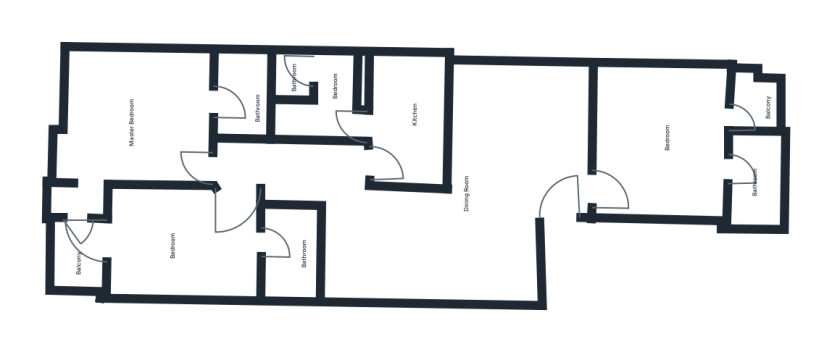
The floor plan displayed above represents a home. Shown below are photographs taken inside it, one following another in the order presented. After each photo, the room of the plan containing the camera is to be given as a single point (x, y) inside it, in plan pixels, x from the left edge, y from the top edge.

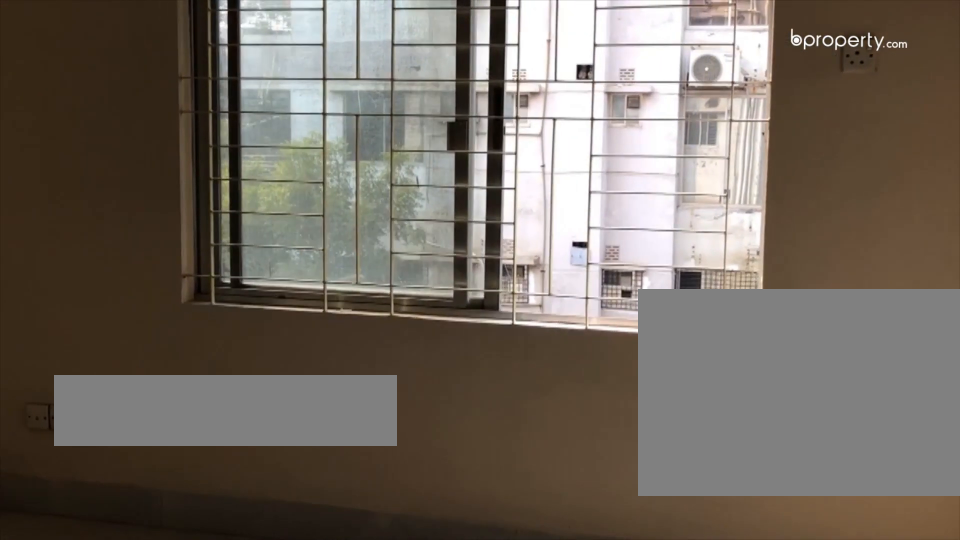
(539, 170)
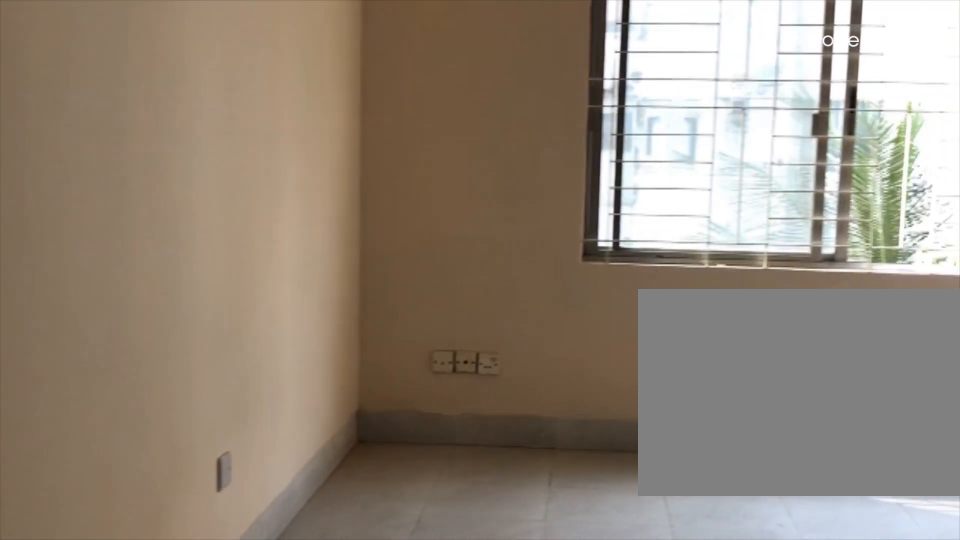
(531, 165)
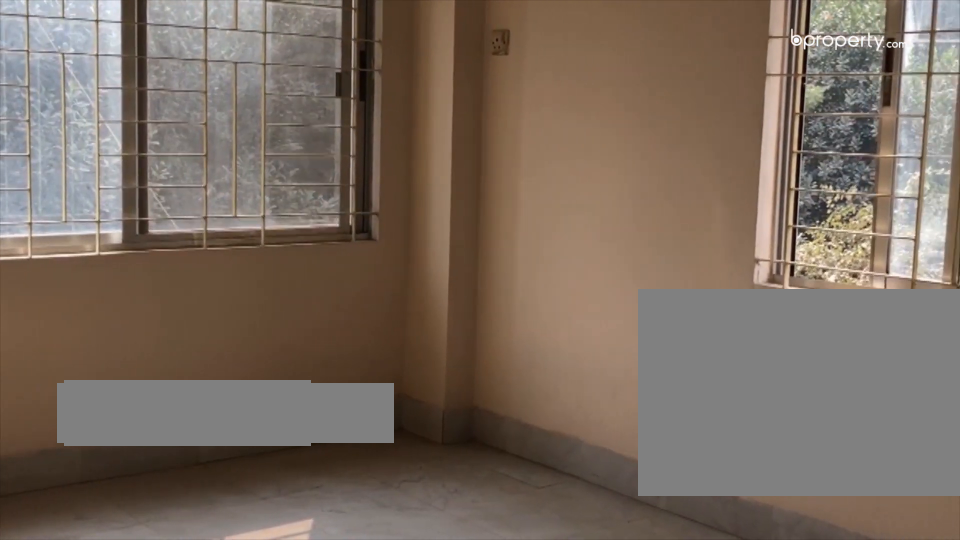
(128, 119)
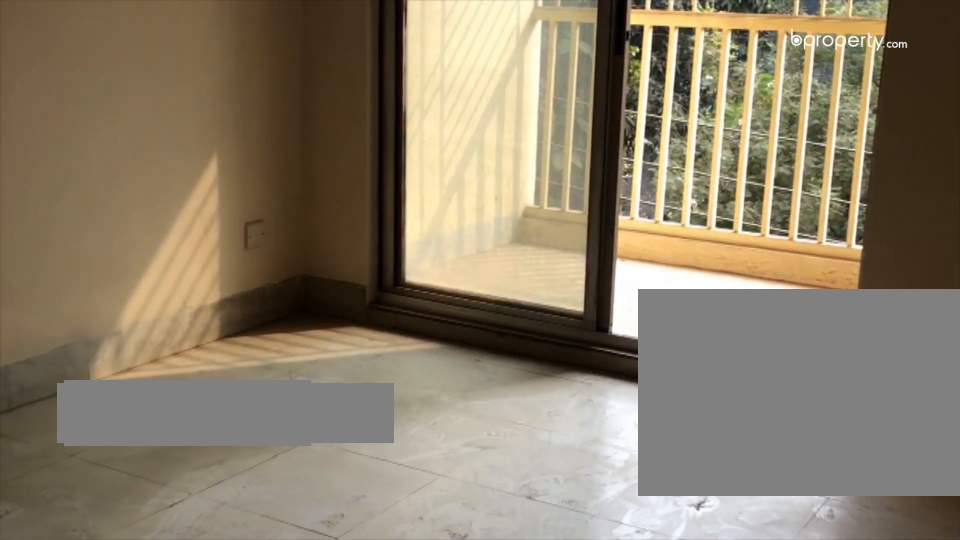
(181, 238)
